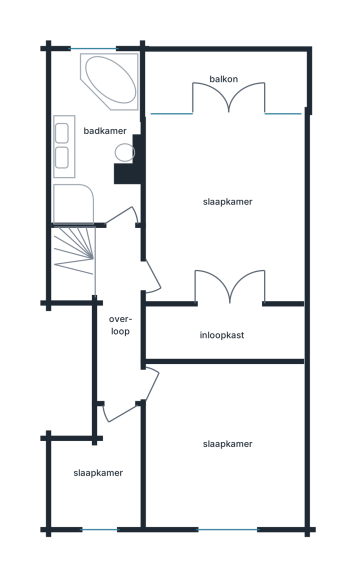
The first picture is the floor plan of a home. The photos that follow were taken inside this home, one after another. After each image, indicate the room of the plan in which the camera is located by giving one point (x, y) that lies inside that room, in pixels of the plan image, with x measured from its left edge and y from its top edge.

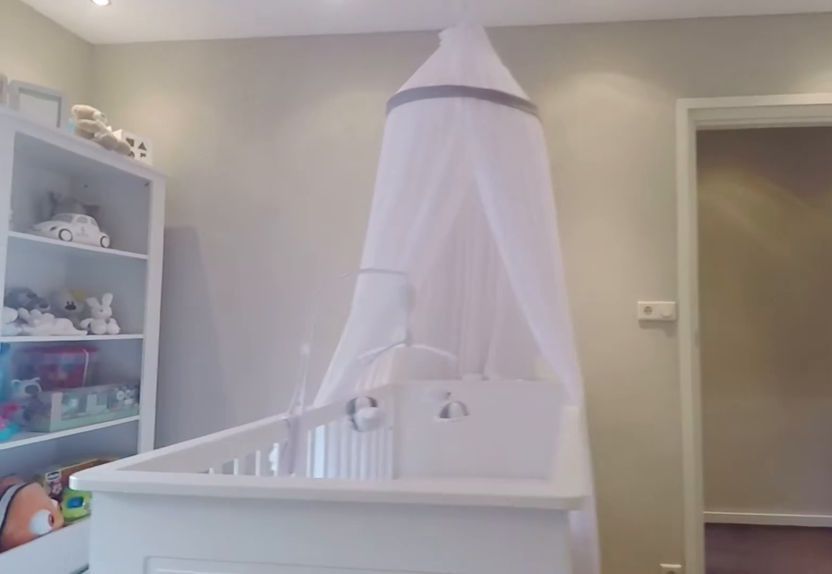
(179, 469)
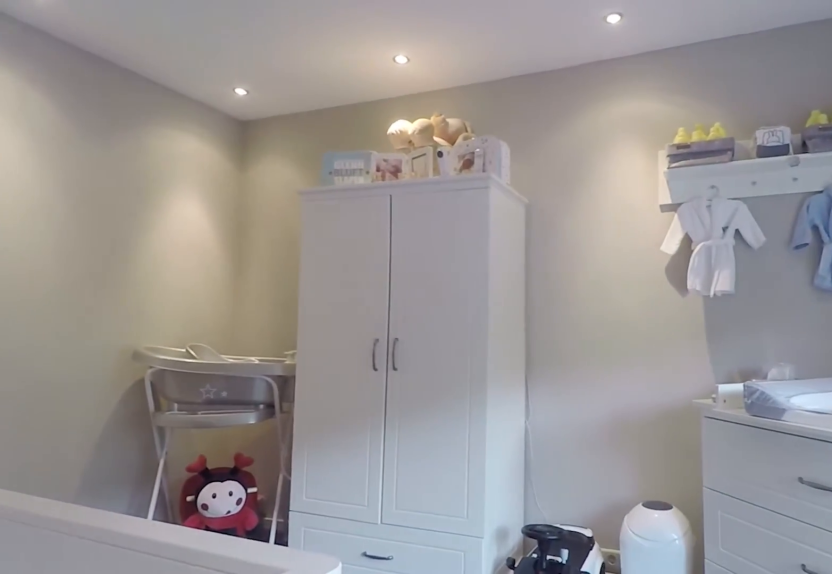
(179, 469)
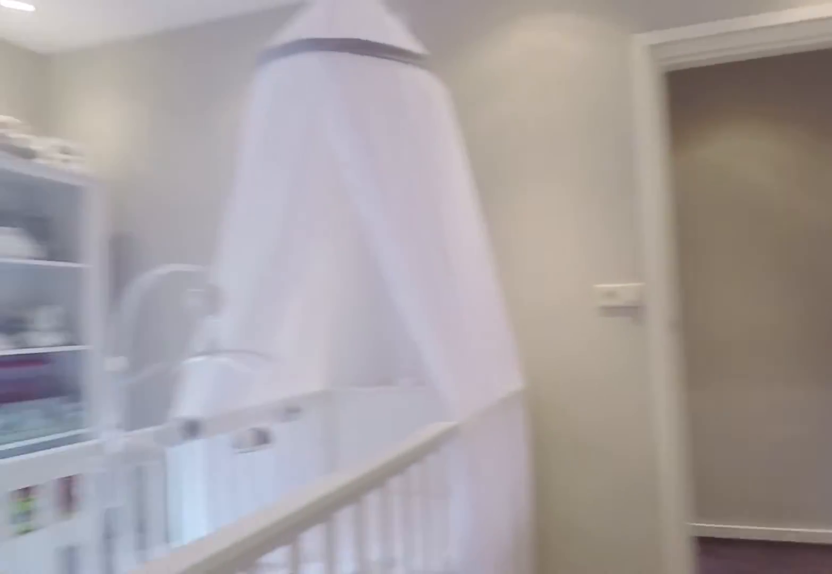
(179, 469)
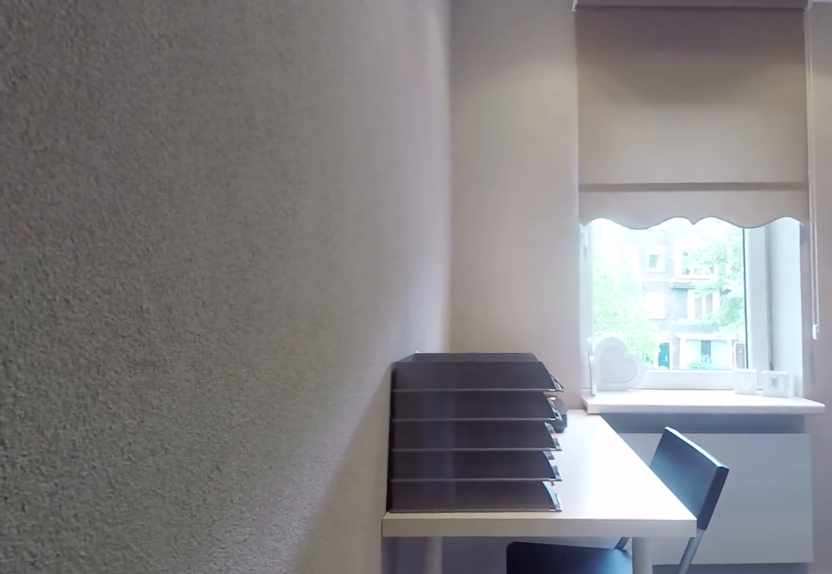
(101, 474)
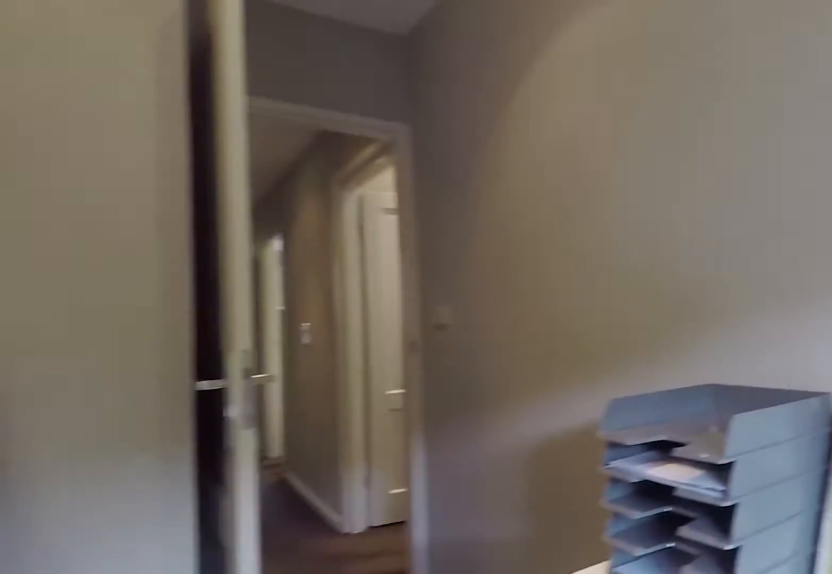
(101, 474)
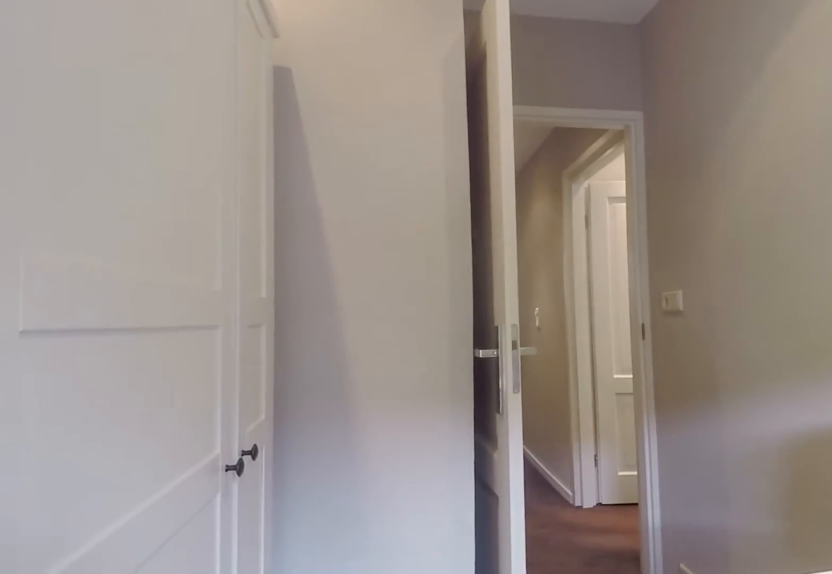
(101, 474)
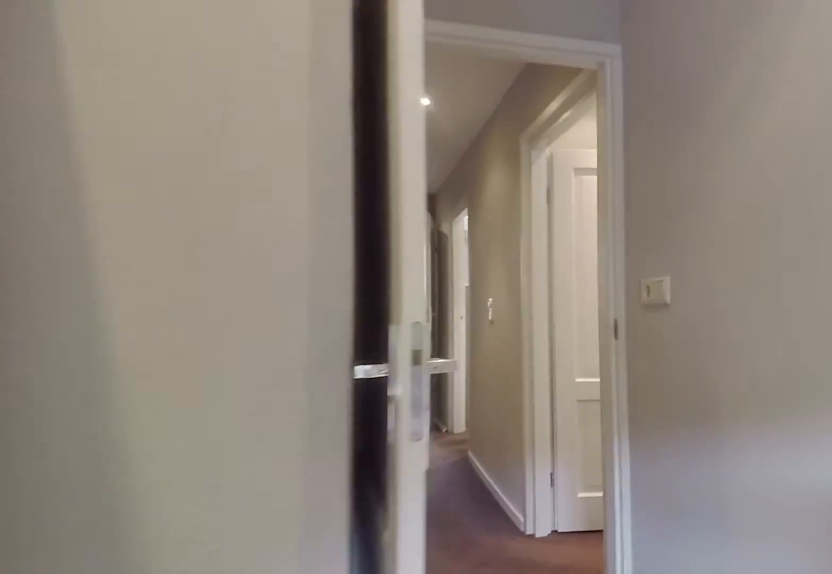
(101, 474)
